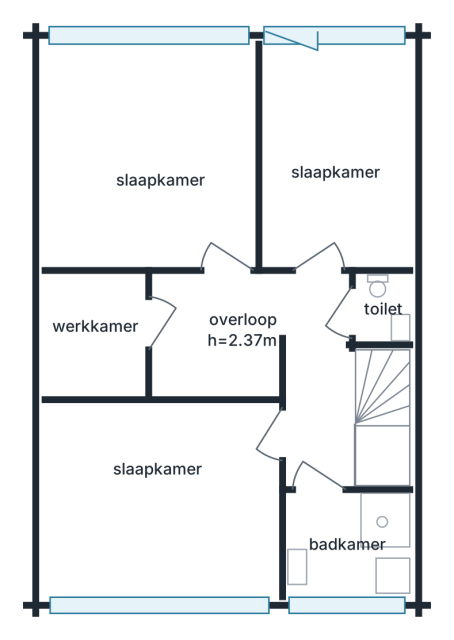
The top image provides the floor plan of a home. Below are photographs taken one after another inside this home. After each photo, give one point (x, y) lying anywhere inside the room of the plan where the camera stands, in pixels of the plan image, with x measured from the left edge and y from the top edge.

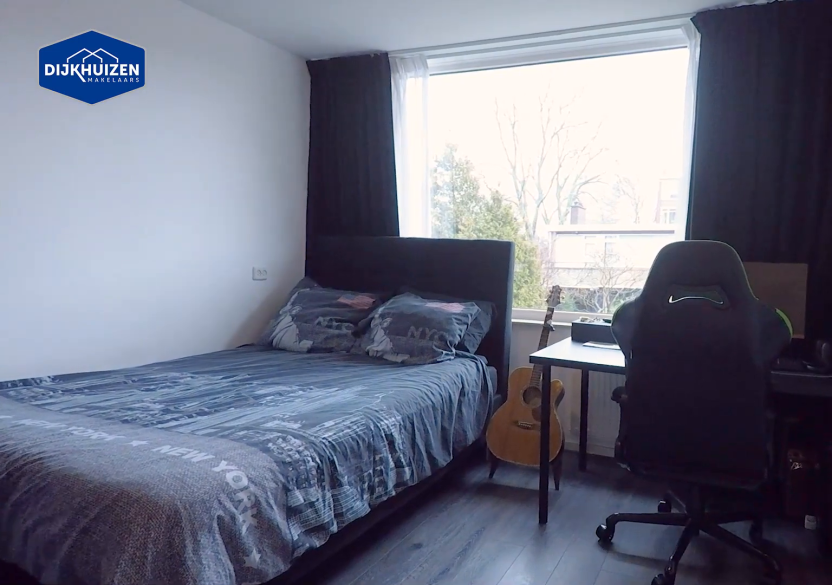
(154, 177)
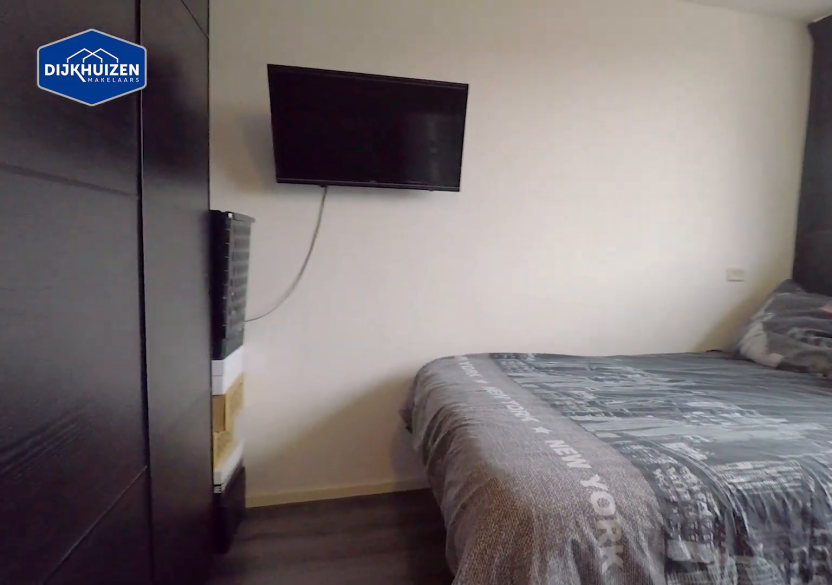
(154, 177)
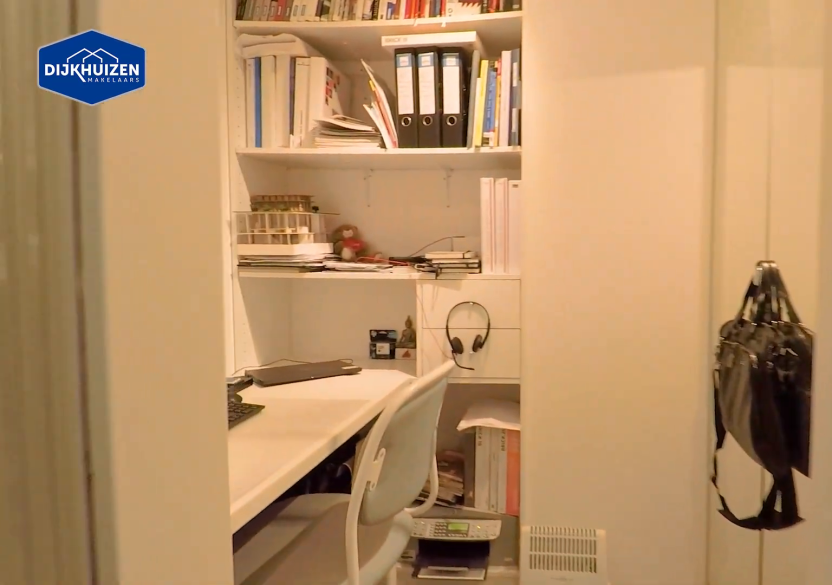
(318, 378)
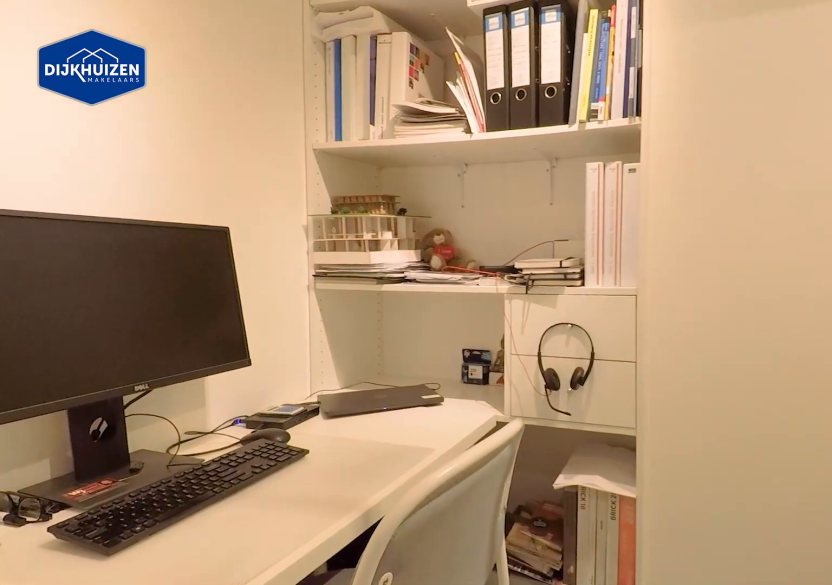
(96, 335)
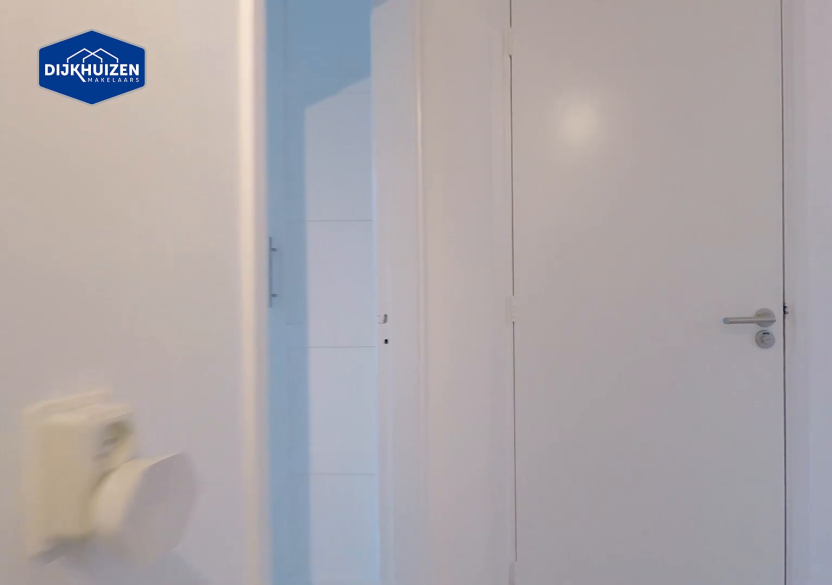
(319, 380)
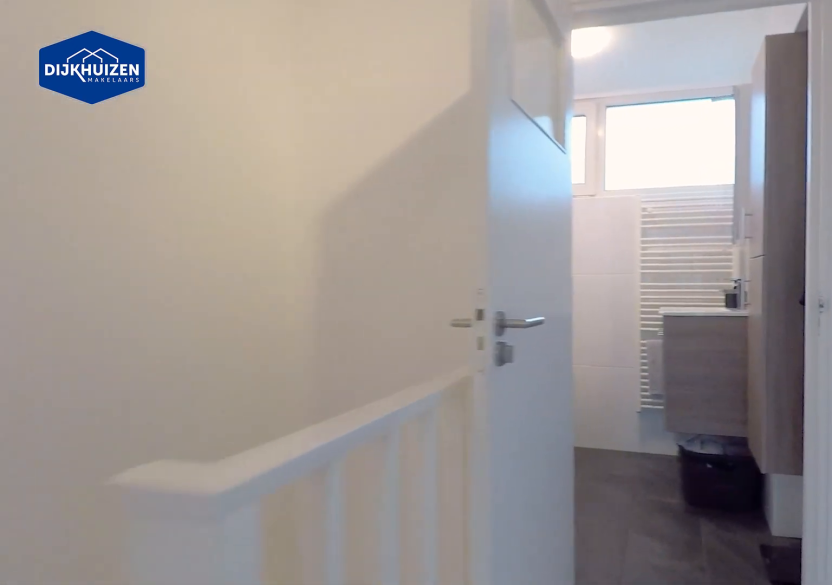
(319, 380)
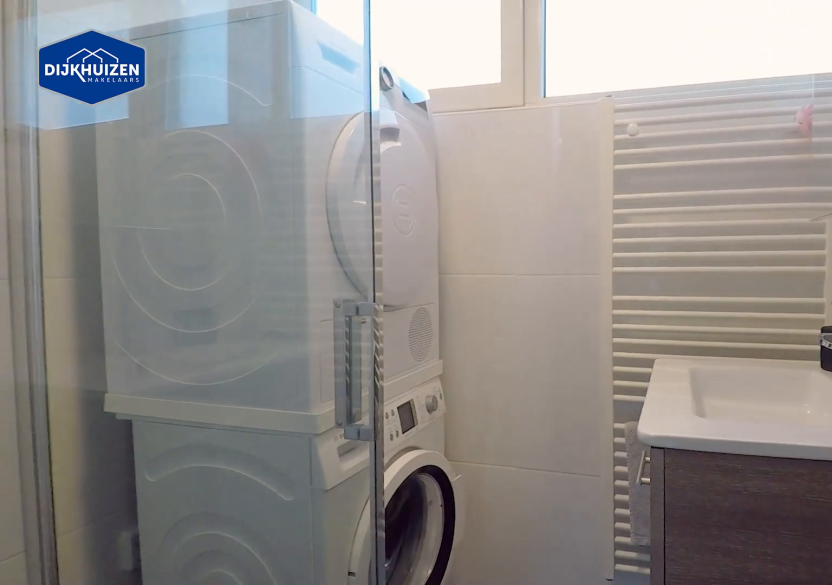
(347, 554)
